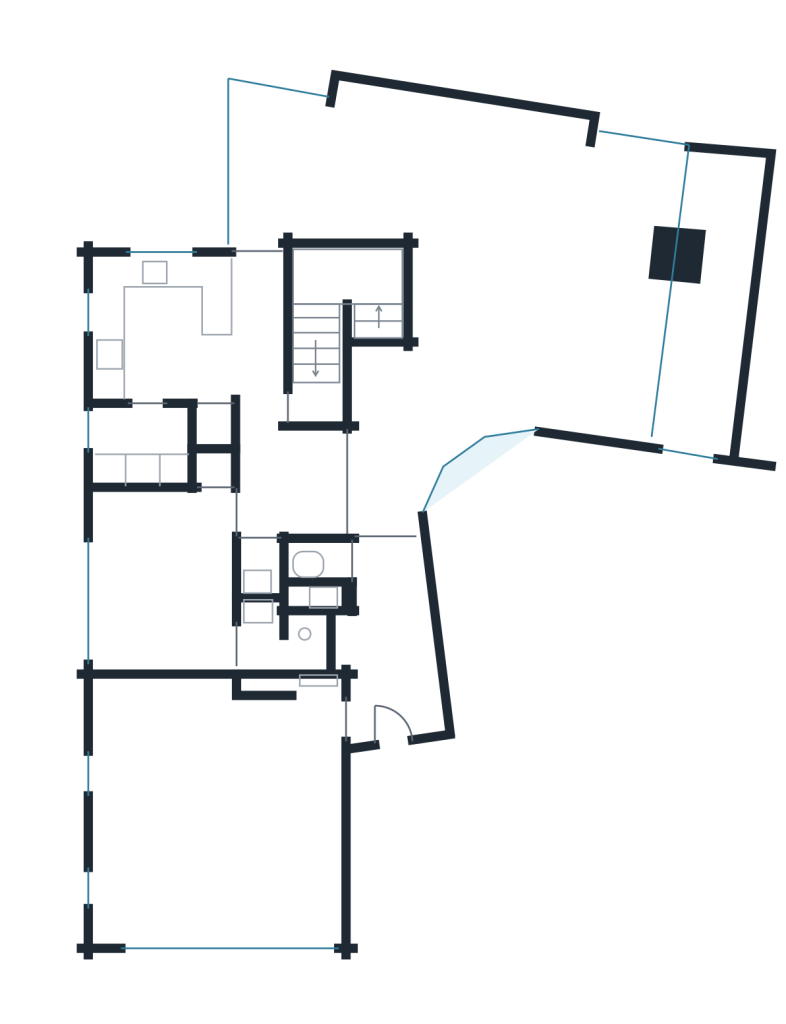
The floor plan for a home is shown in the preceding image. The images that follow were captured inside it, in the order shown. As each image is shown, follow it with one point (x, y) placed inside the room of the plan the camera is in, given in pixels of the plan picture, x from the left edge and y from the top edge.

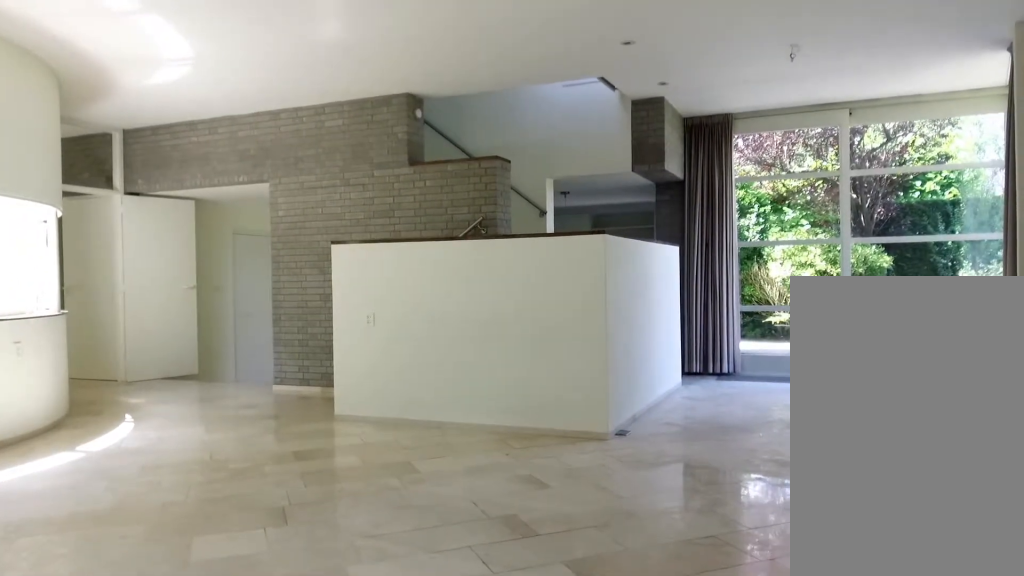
(472, 266)
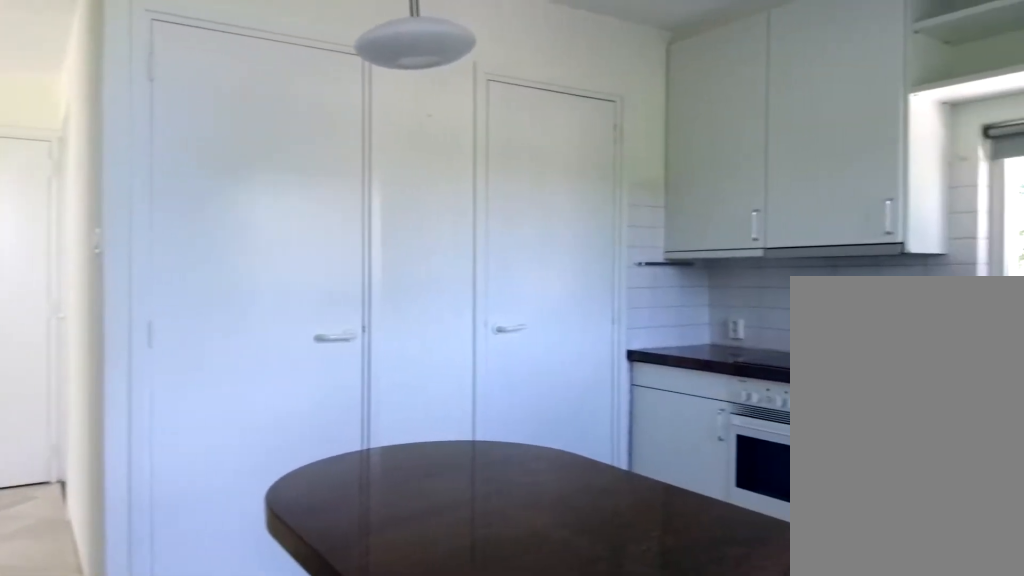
(240, 396)
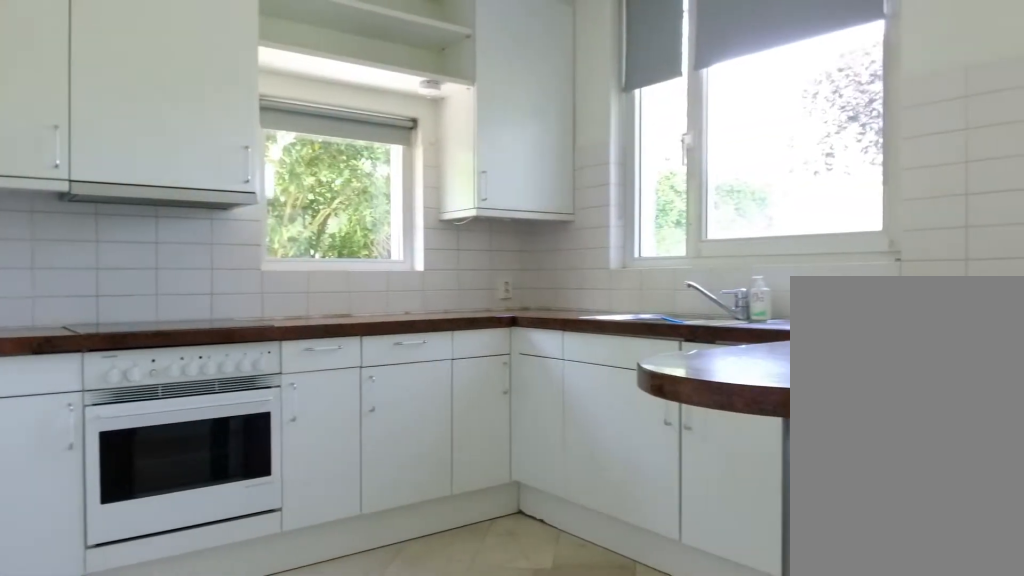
(240, 396)
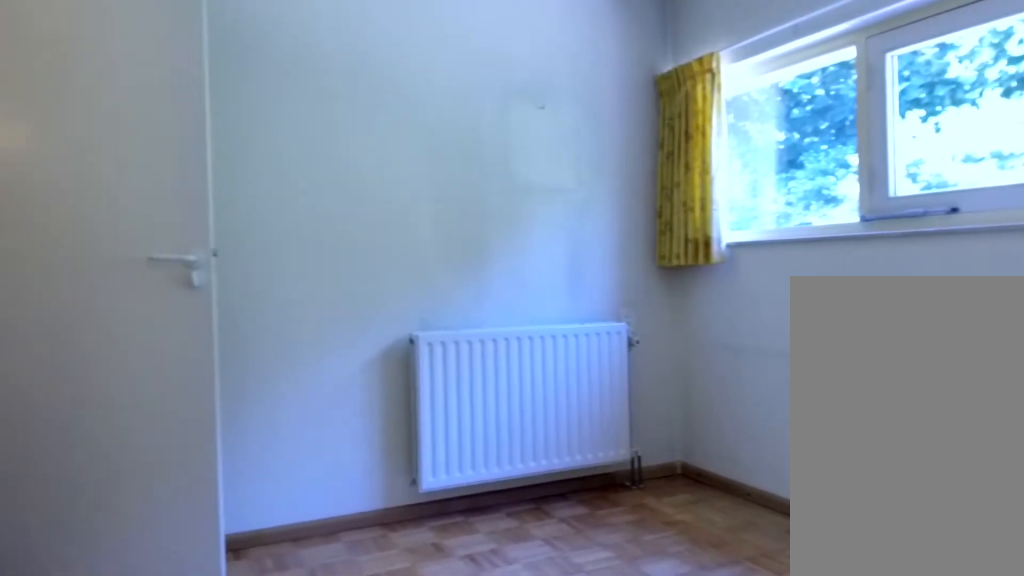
(183, 589)
